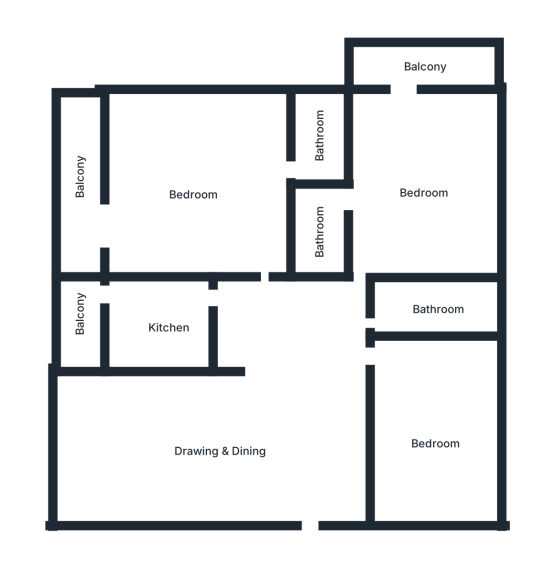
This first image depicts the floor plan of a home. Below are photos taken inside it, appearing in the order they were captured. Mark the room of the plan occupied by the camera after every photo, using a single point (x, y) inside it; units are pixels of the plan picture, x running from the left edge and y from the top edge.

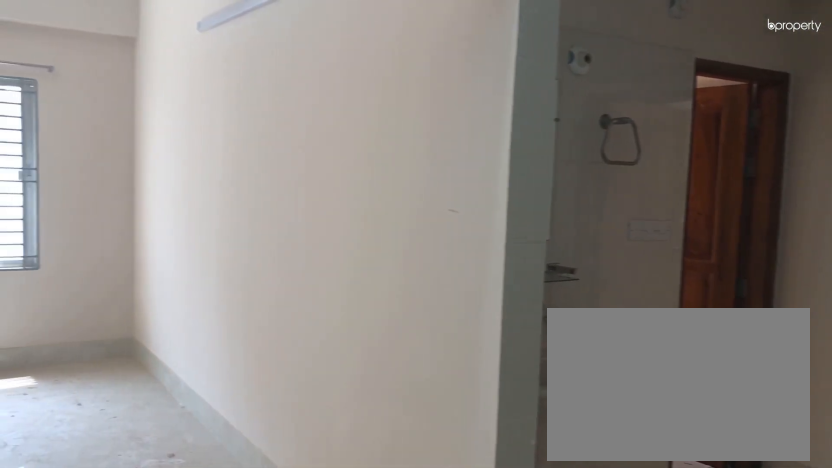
(223, 455)
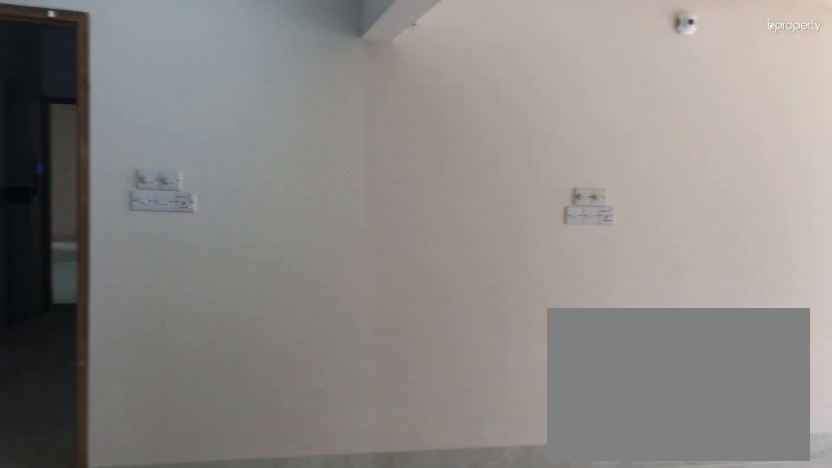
(223, 455)
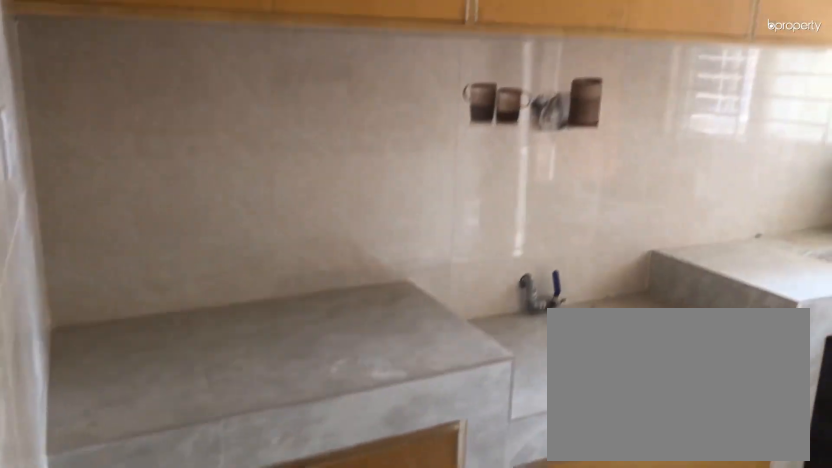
(165, 322)
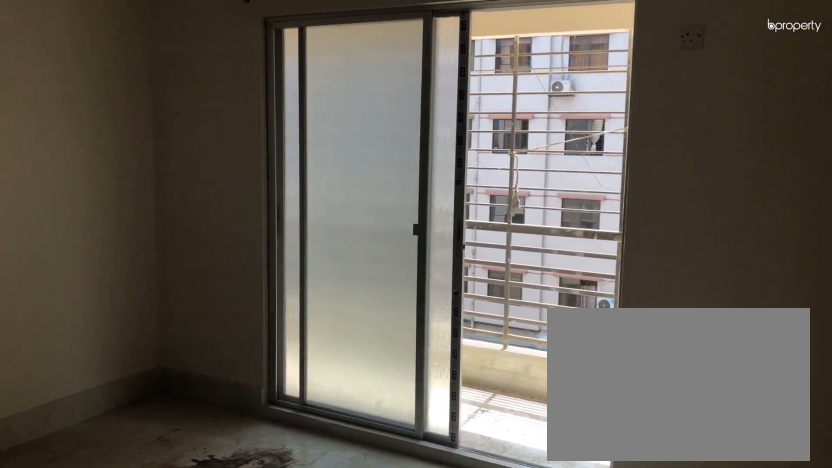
(193, 195)
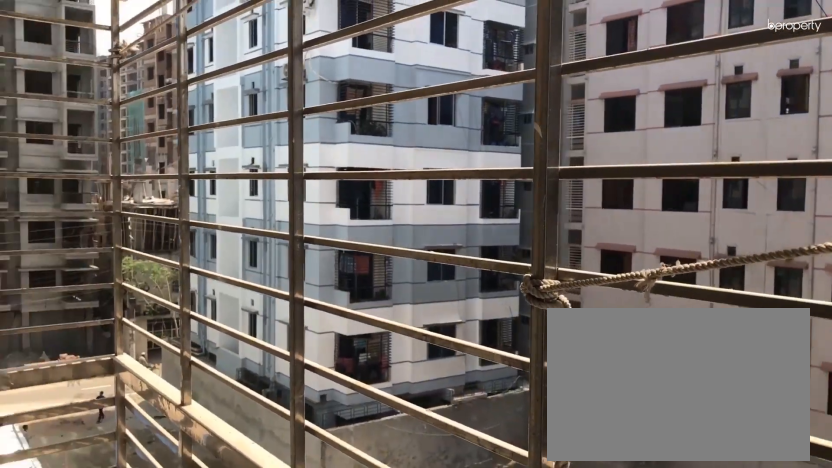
(83, 223)
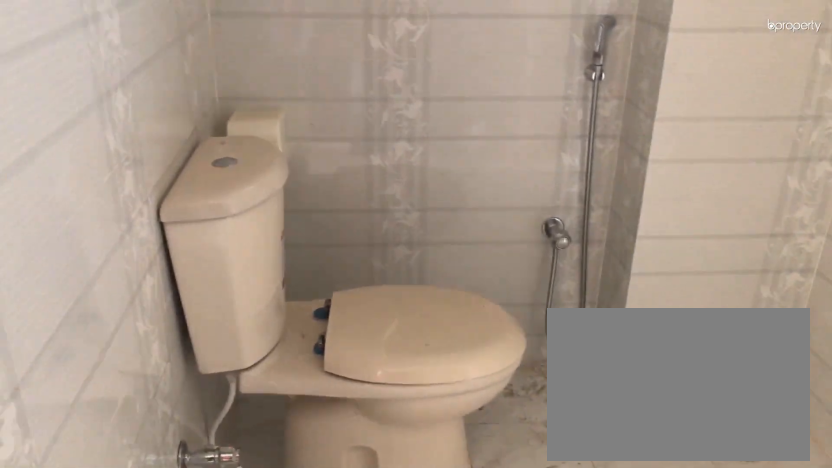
(318, 140)
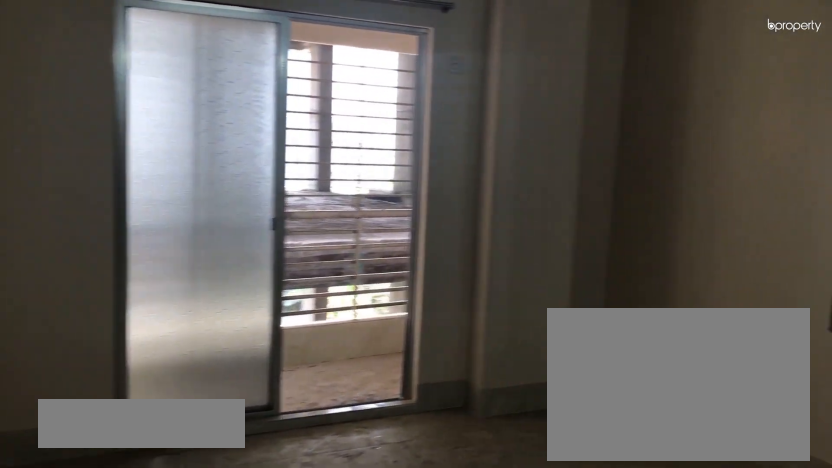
(423, 189)
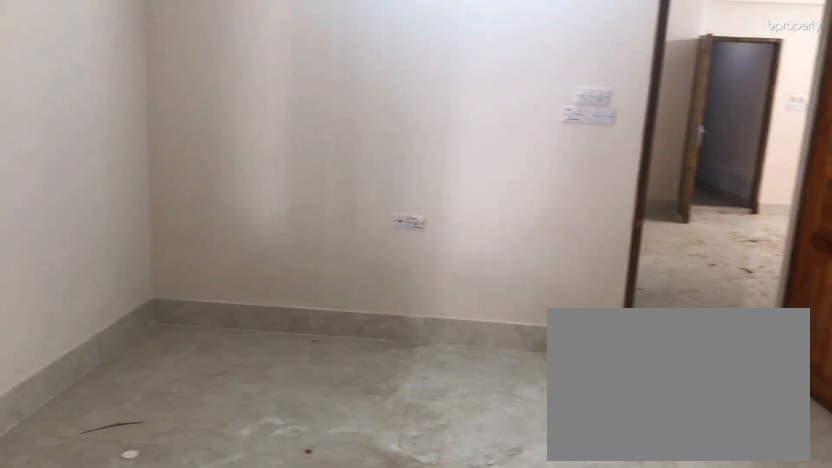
(423, 189)
